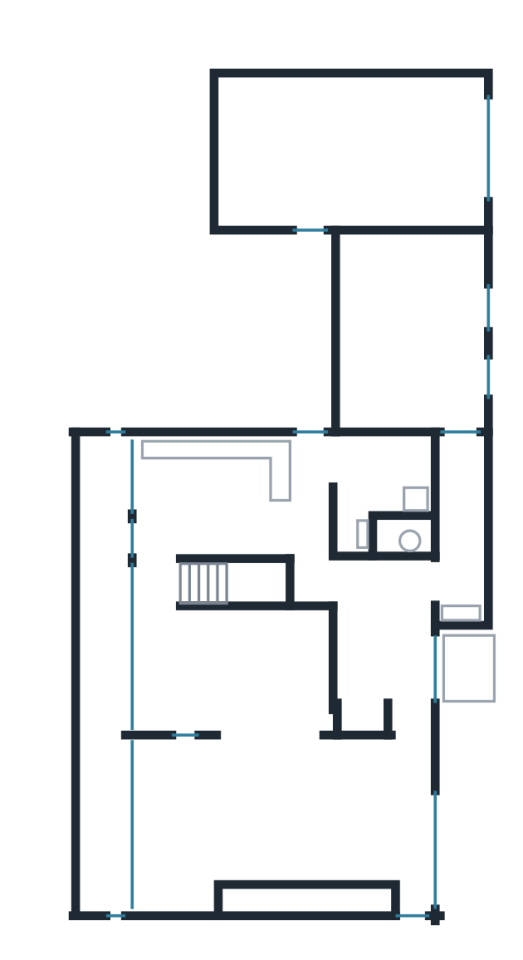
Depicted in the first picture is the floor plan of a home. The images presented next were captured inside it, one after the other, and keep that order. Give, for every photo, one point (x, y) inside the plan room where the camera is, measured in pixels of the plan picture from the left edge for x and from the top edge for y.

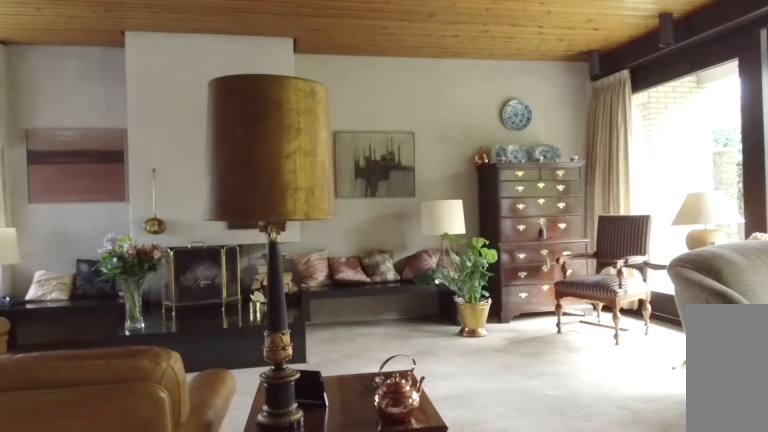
(263, 762)
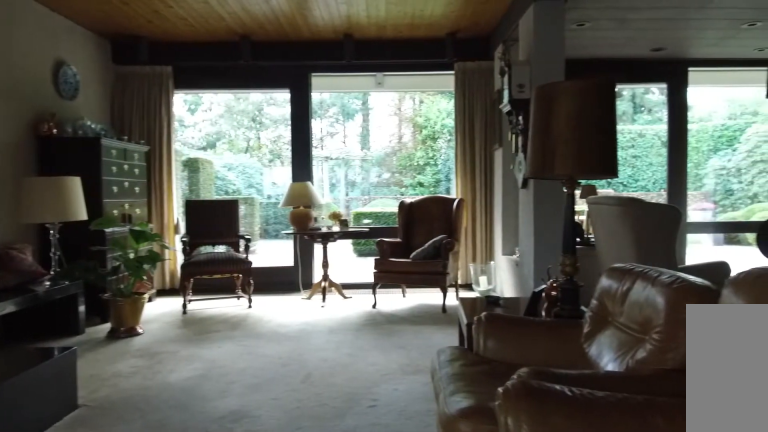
(262, 763)
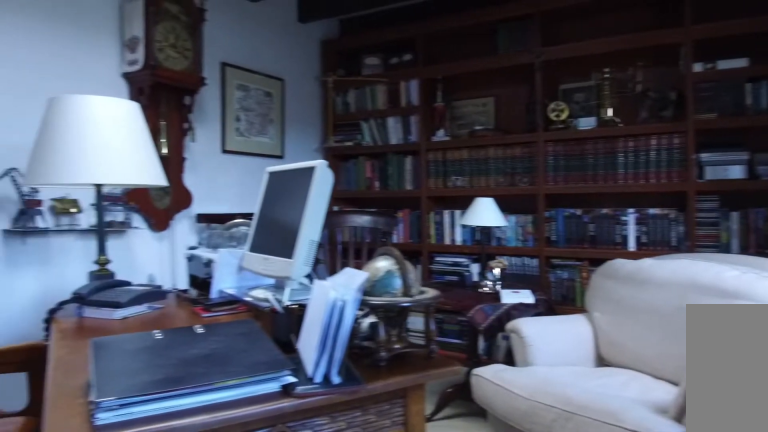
(410, 331)
